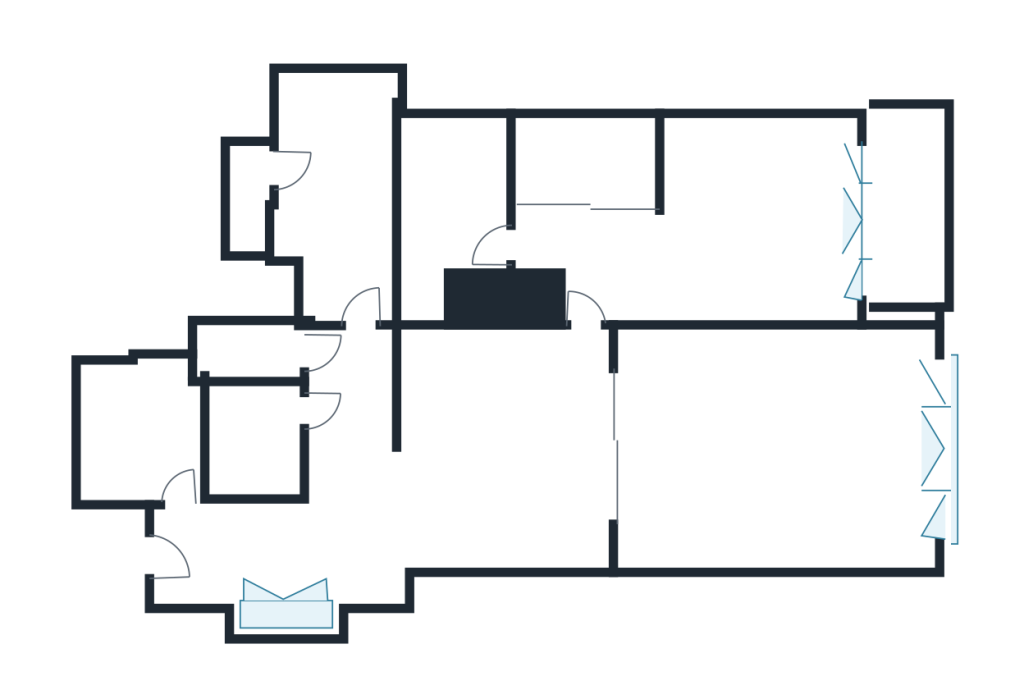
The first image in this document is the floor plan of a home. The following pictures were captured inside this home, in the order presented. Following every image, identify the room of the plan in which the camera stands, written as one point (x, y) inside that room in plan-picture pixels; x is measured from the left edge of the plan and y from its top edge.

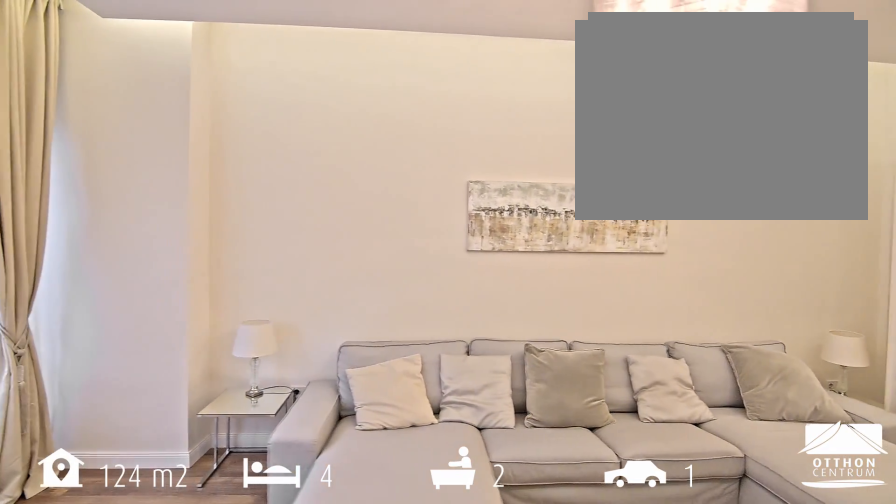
(779, 459)
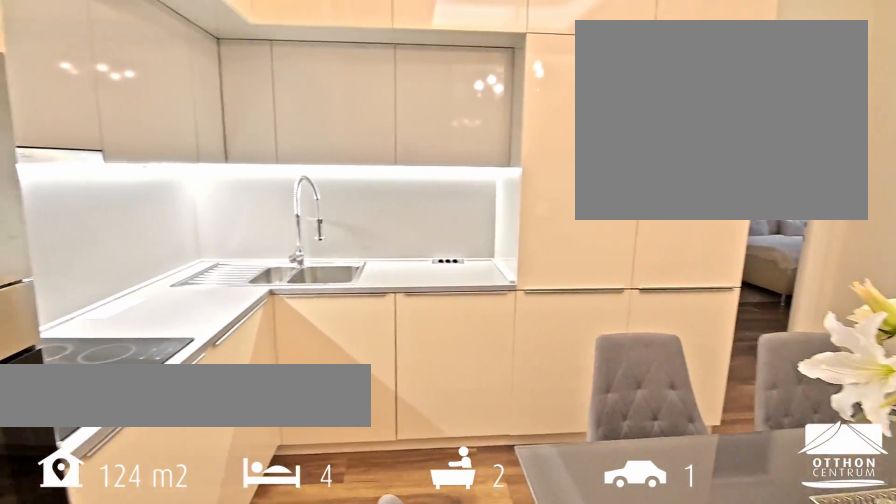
(534, 461)
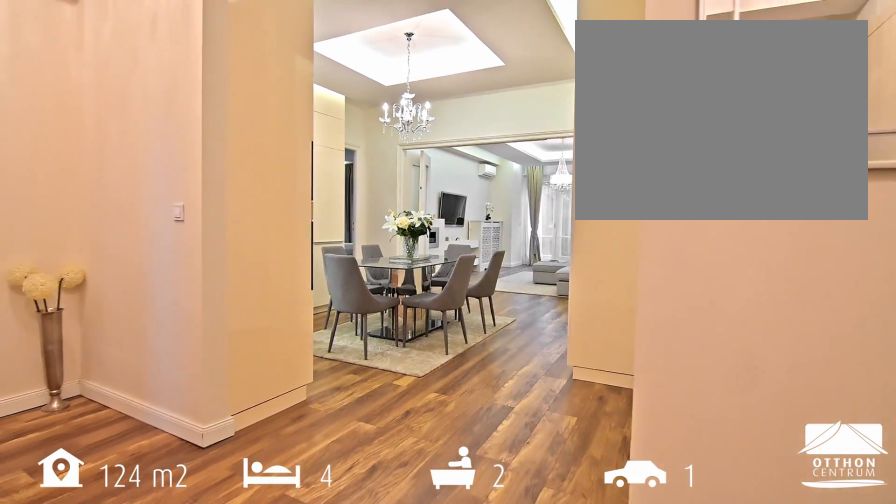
(534, 461)
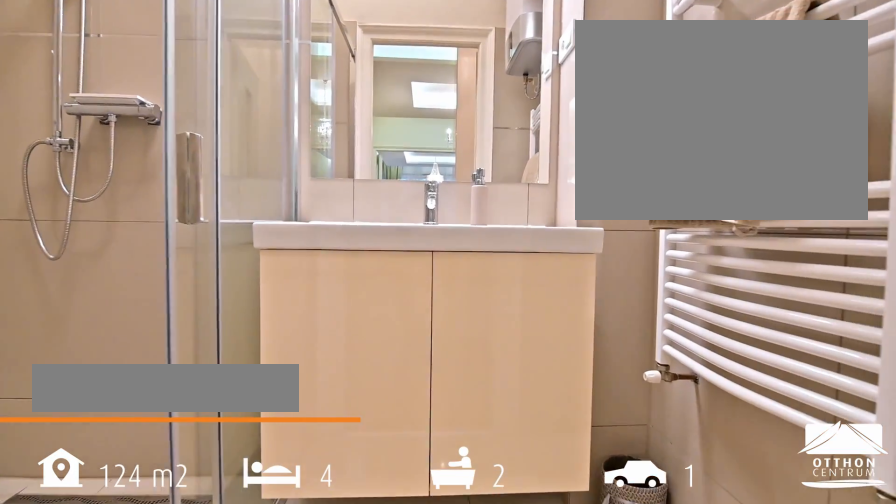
(259, 451)
